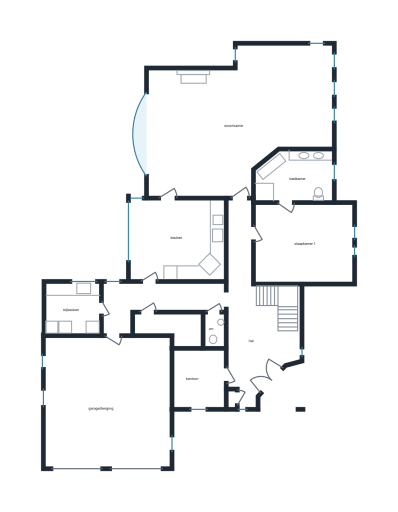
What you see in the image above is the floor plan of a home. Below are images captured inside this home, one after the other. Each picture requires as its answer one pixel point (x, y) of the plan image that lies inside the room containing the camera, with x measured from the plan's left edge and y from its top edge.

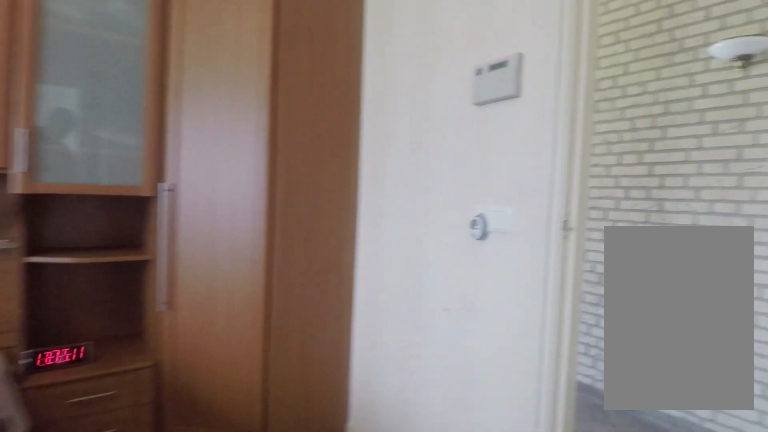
(302, 243)
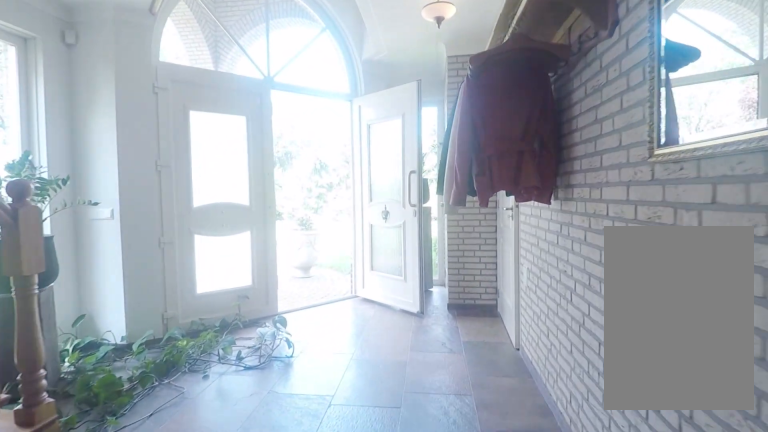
(251, 316)
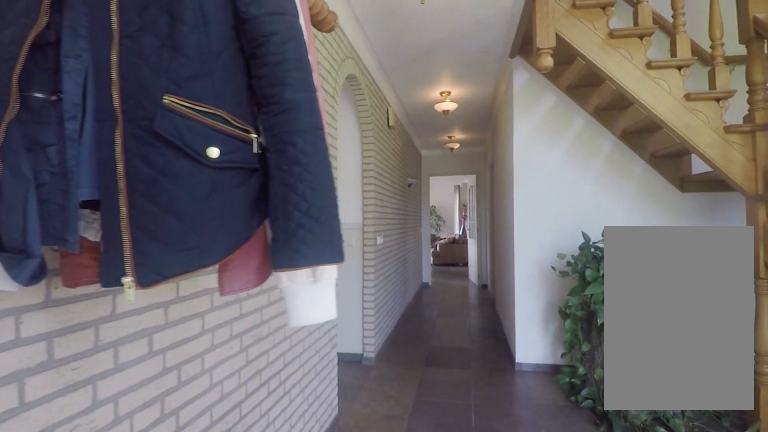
(251, 316)
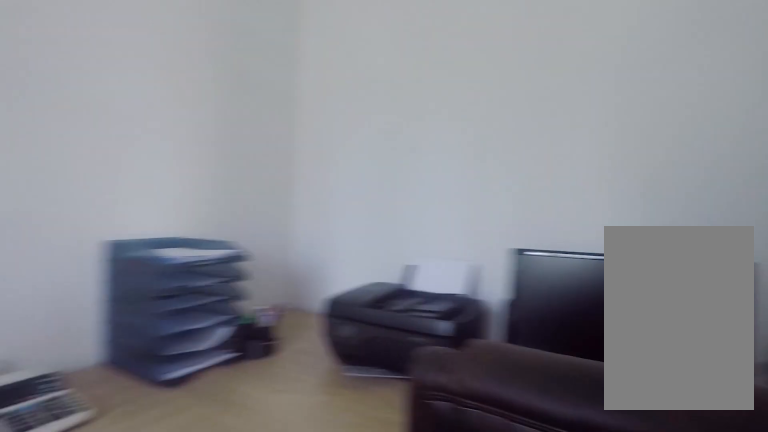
(198, 378)
